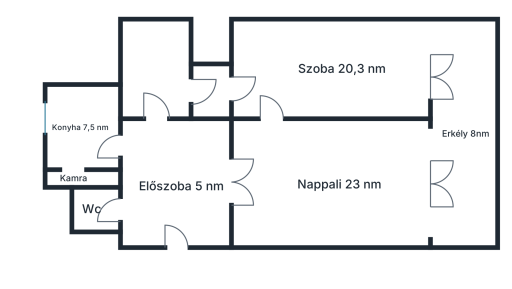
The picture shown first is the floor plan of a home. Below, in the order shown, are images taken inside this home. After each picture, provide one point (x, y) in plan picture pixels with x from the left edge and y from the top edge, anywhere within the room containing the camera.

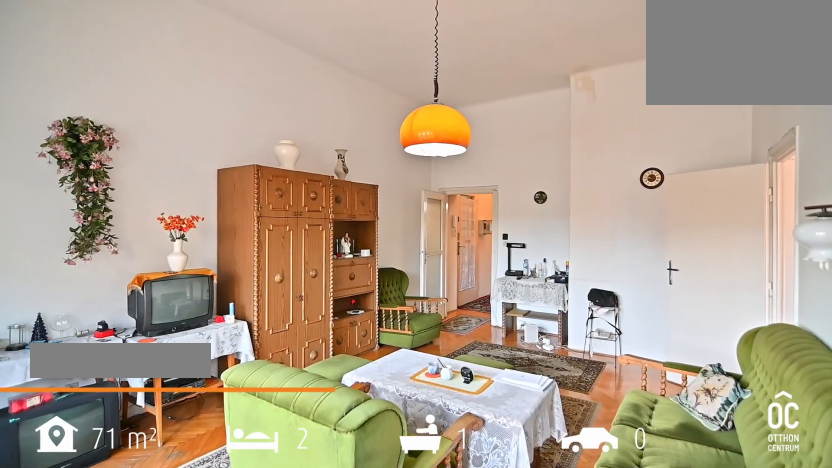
(358, 192)
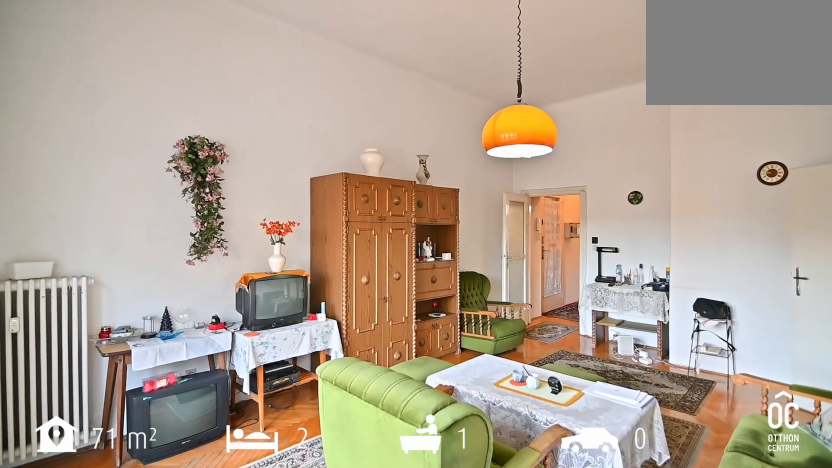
(358, 192)
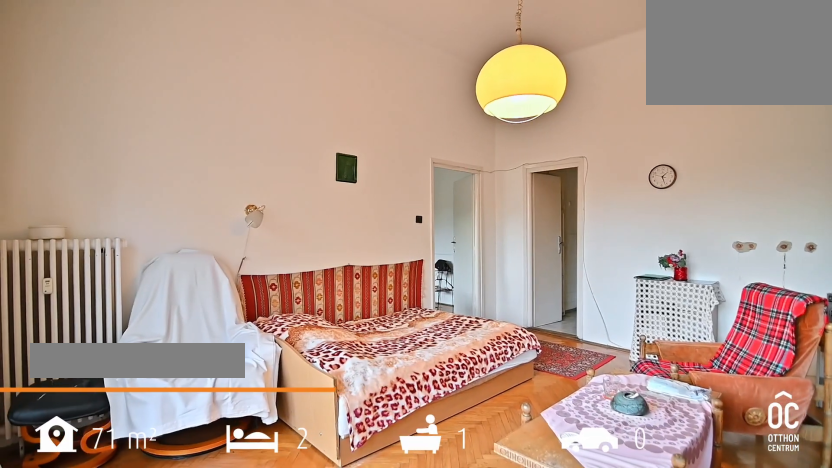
(359, 69)
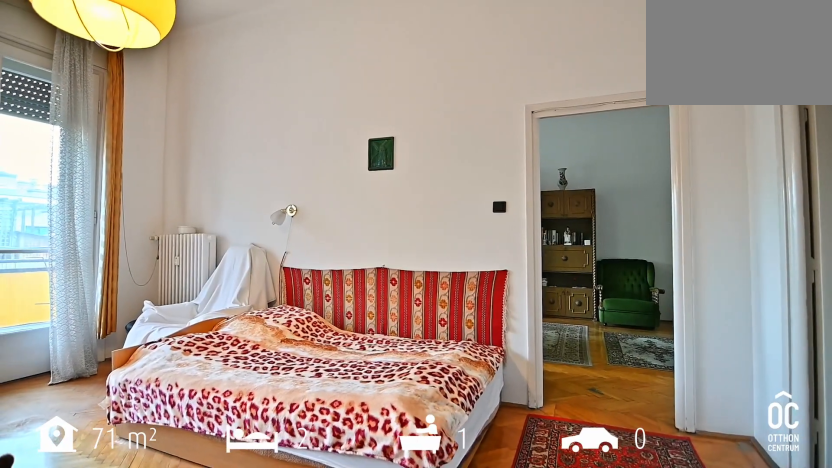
(358, 69)
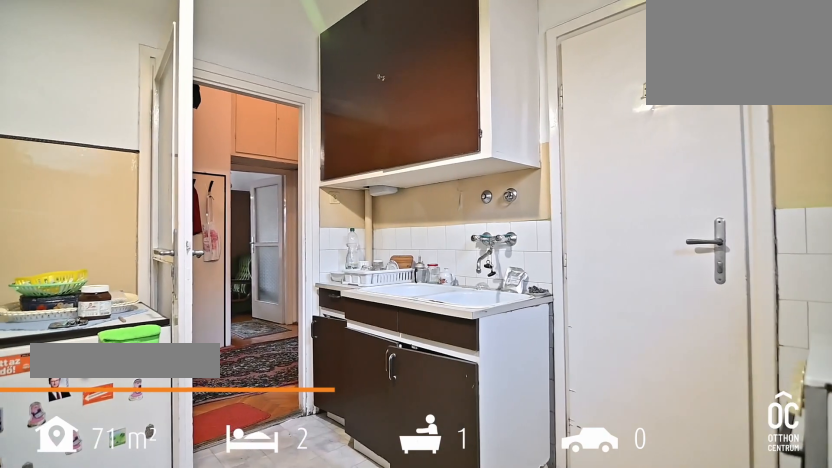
(81, 129)
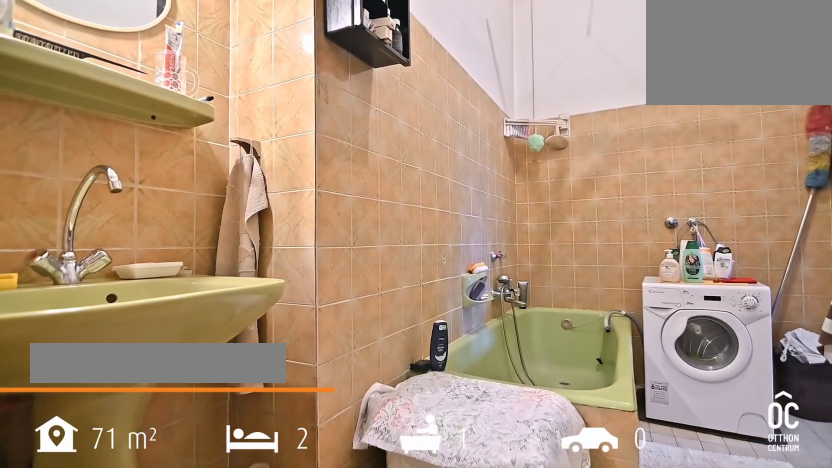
(157, 74)
